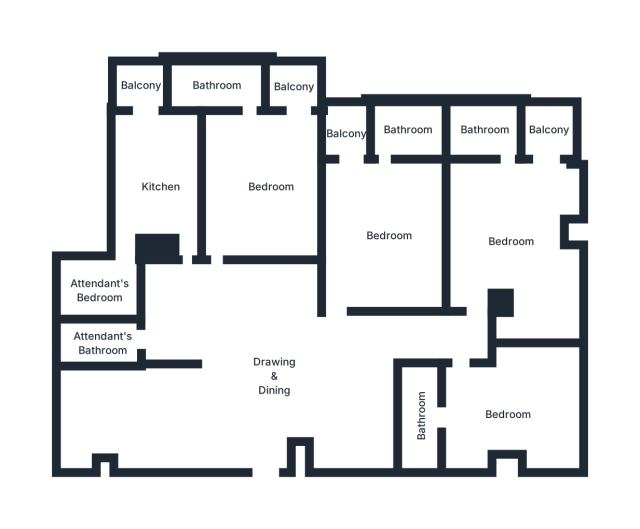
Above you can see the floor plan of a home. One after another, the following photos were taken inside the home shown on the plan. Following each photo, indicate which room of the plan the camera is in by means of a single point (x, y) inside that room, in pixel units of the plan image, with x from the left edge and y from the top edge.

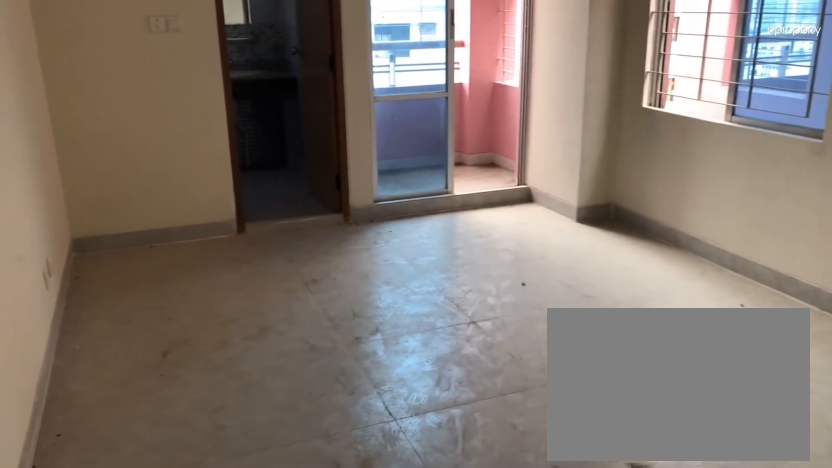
(269, 189)
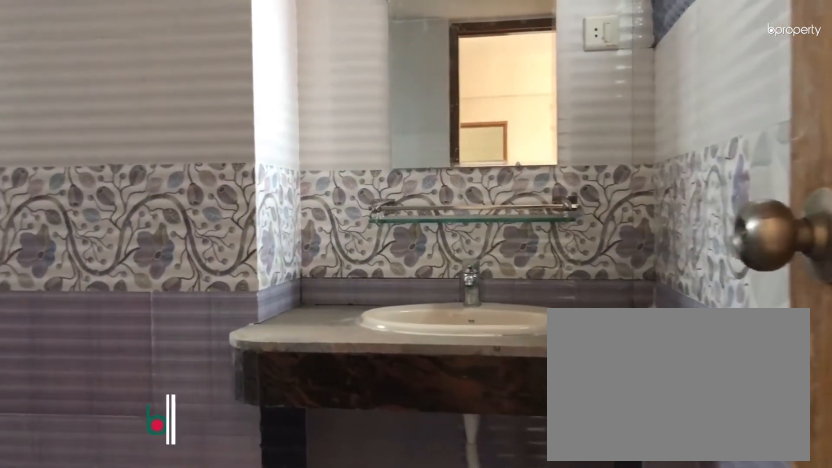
(214, 85)
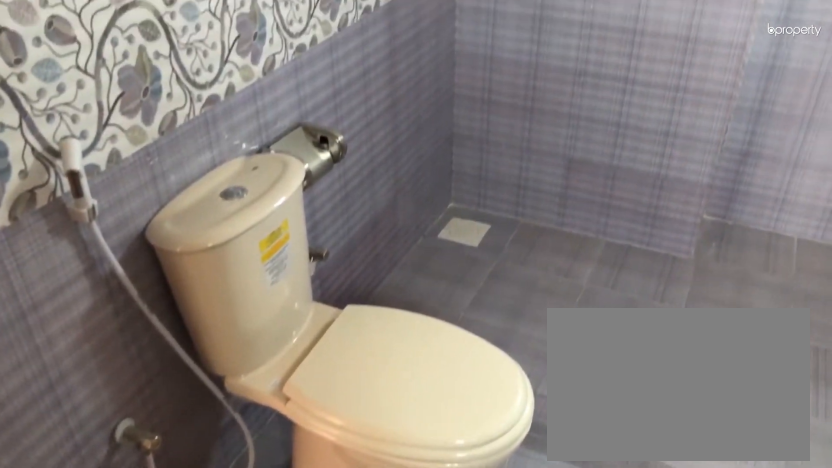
(214, 85)
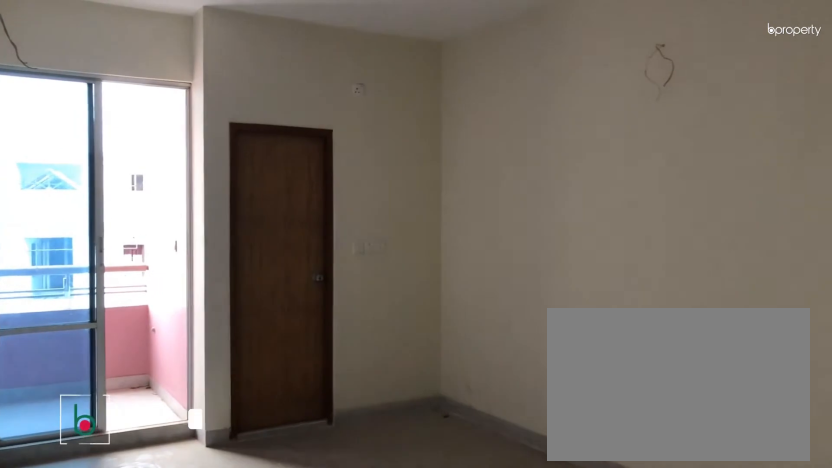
(389, 237)
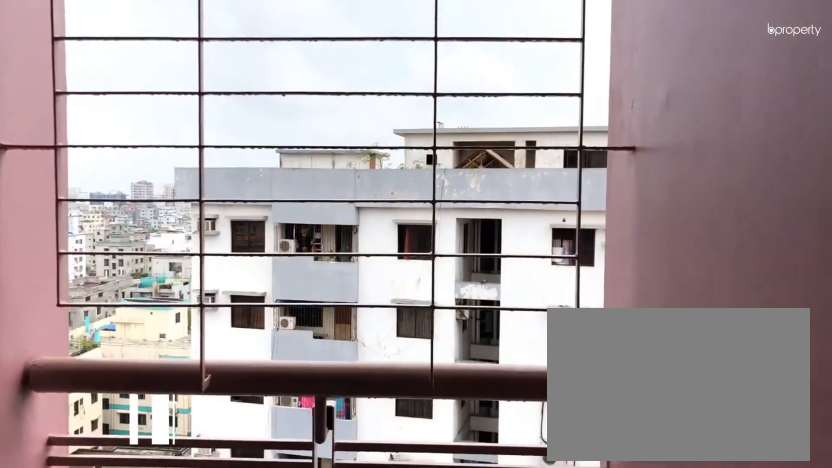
(347, 136)
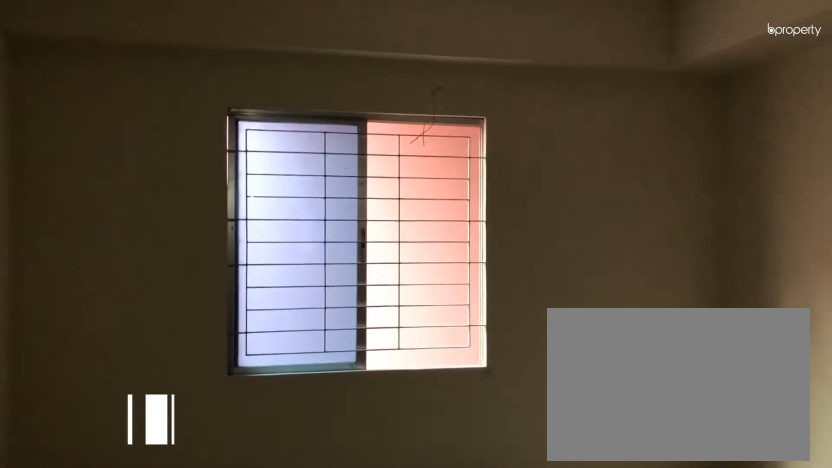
(506, 416)
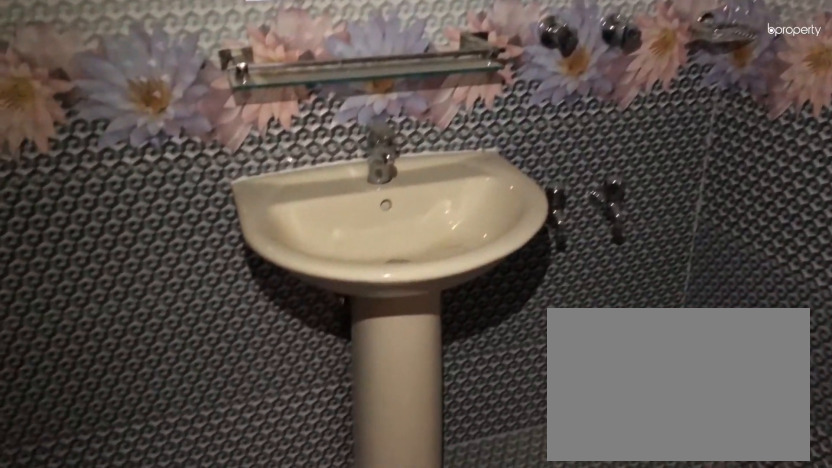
(421, 416)
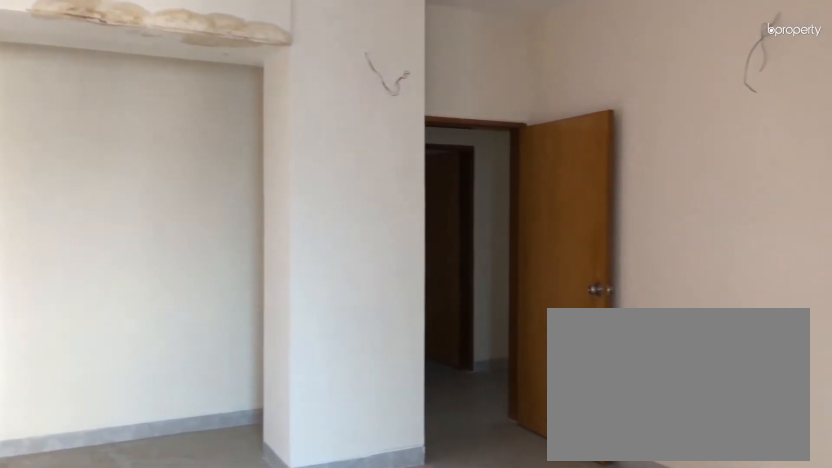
(512, 240)
